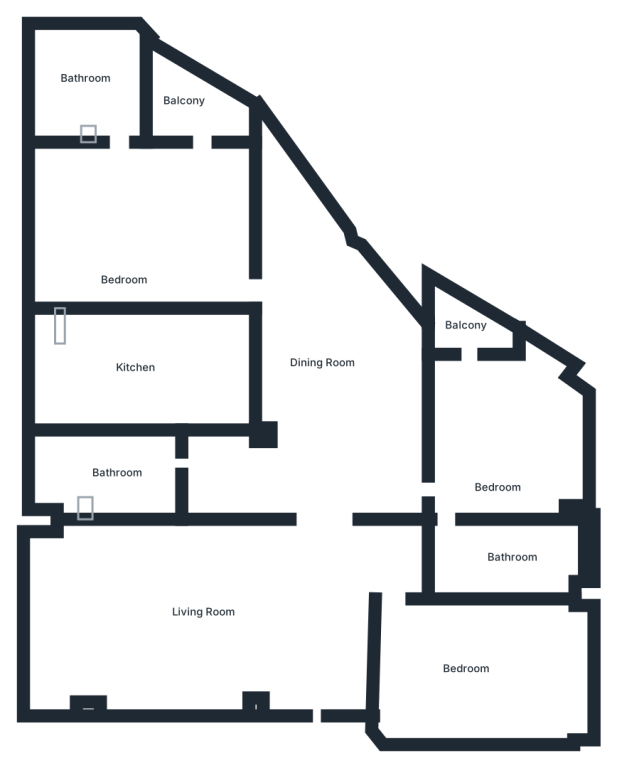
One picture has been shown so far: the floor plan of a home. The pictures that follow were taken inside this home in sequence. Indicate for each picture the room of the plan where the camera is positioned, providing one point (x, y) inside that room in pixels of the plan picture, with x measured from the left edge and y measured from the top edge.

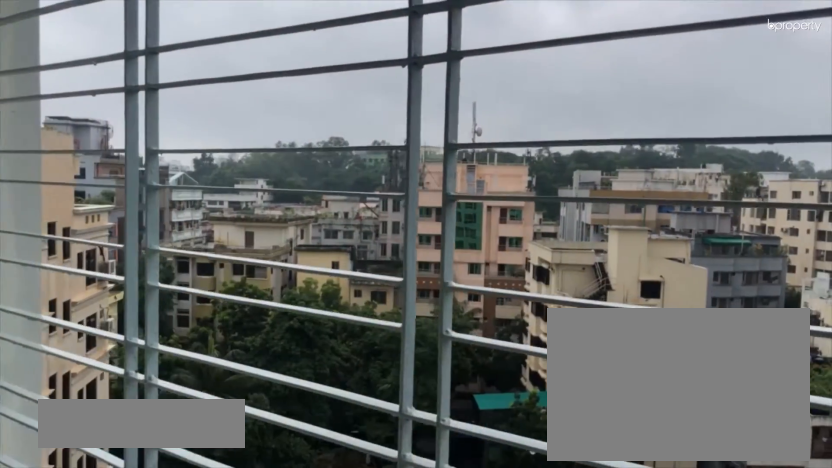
(468, 329)
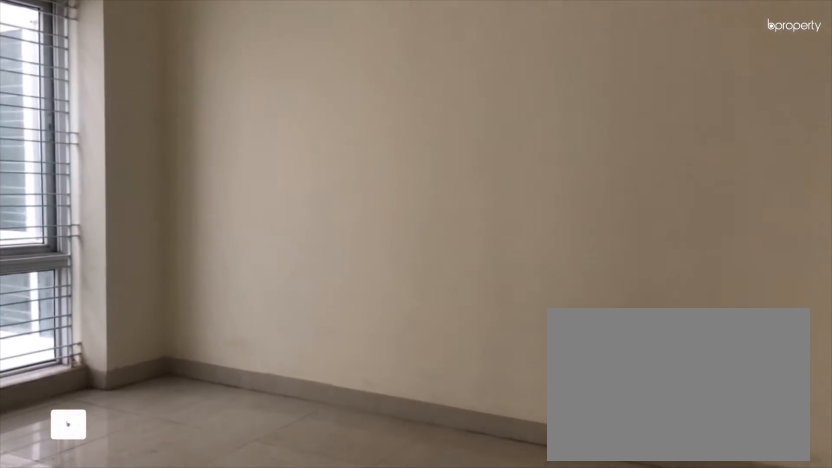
(474, 653)
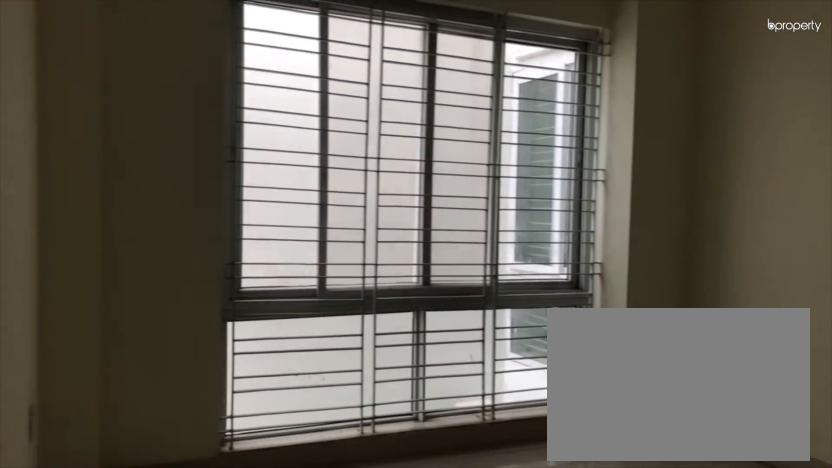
(474, 653)
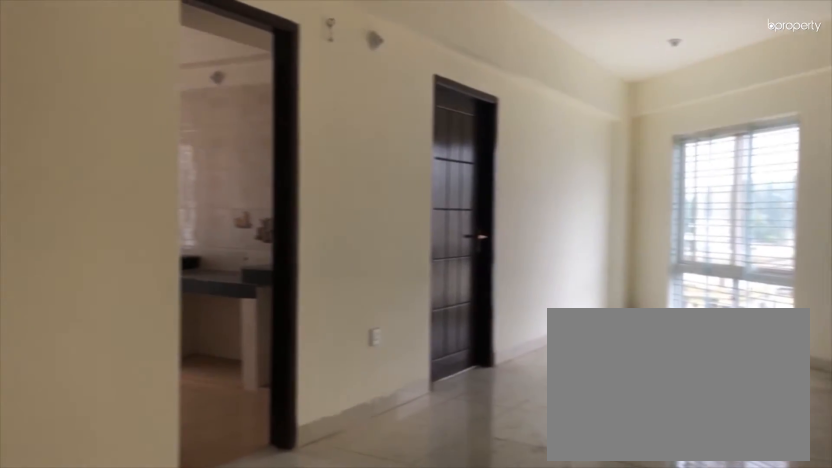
(323, 373)
